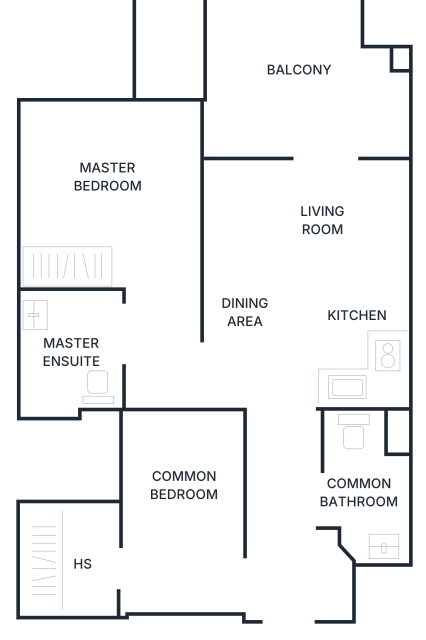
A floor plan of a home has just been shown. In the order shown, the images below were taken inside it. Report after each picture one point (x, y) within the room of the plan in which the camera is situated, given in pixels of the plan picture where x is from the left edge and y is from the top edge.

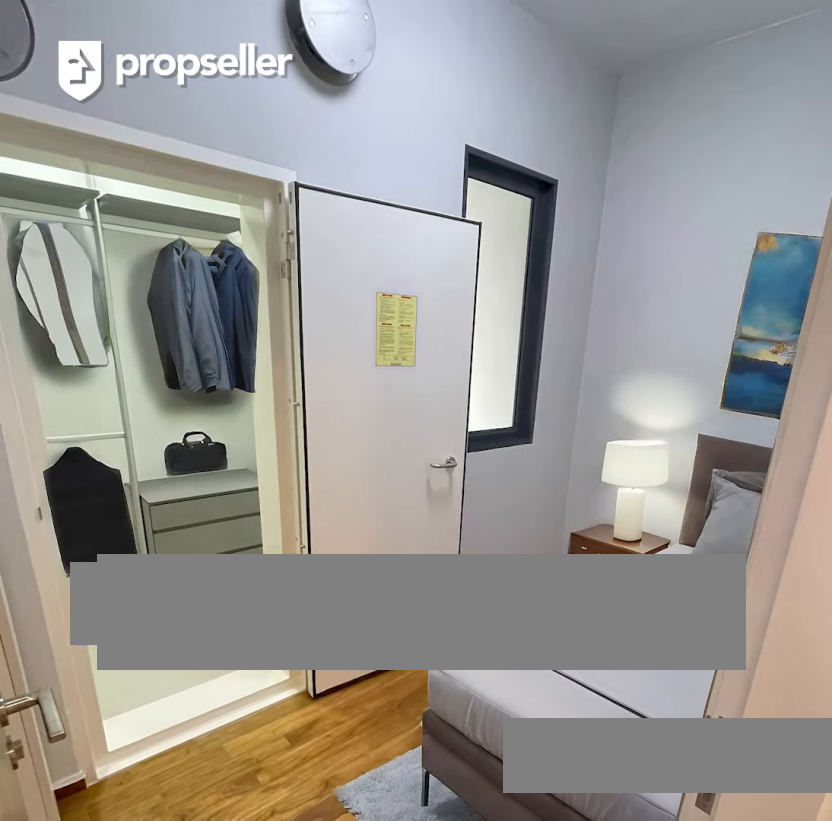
(182, 522)
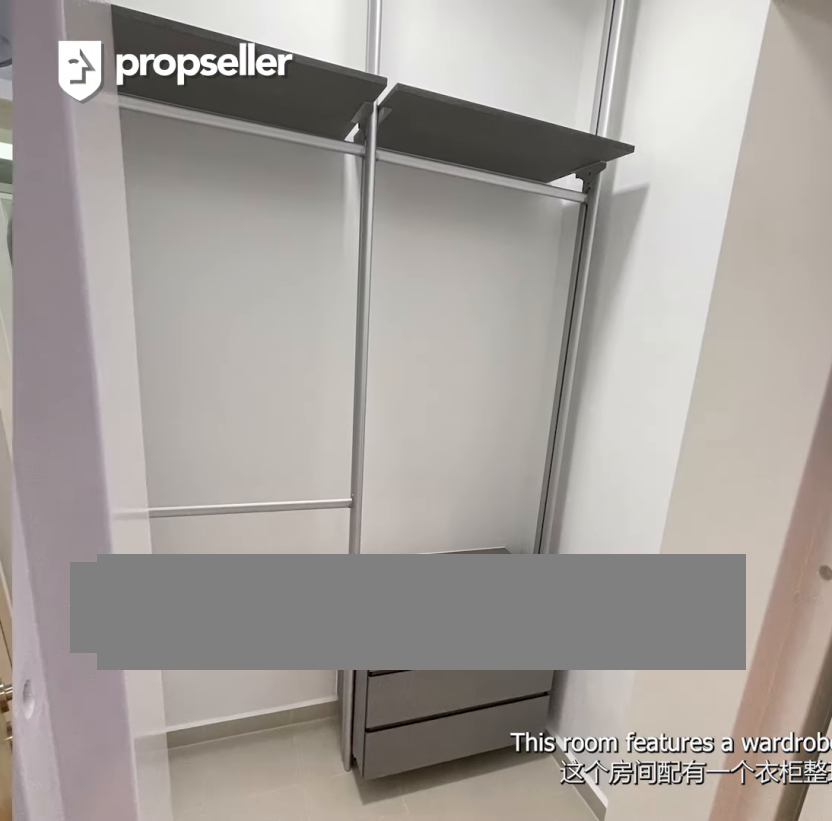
(182, 522)
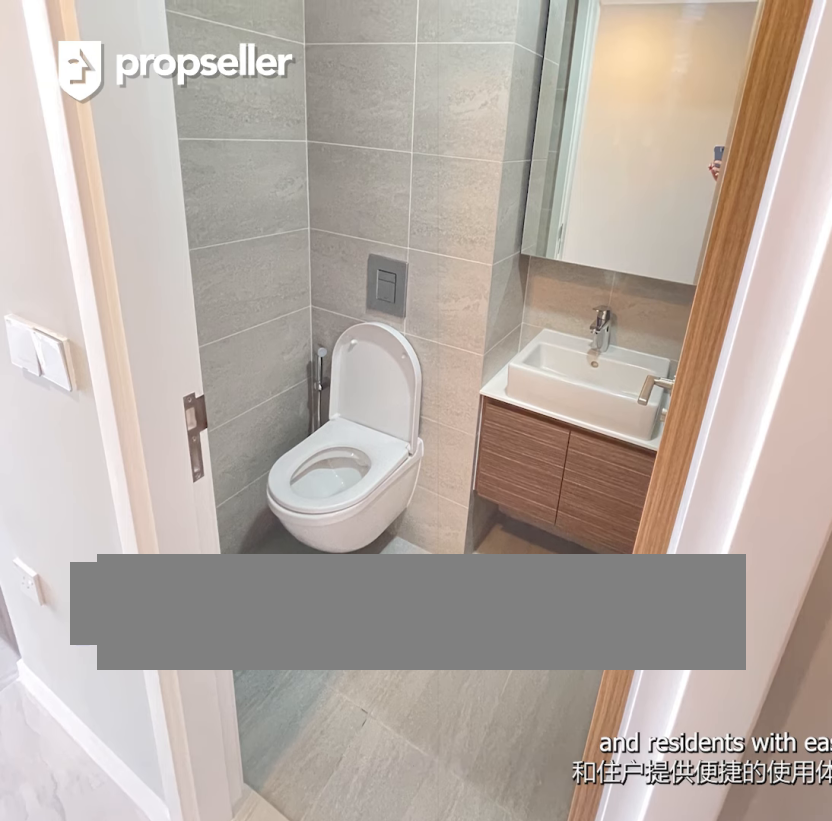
(364, 488)
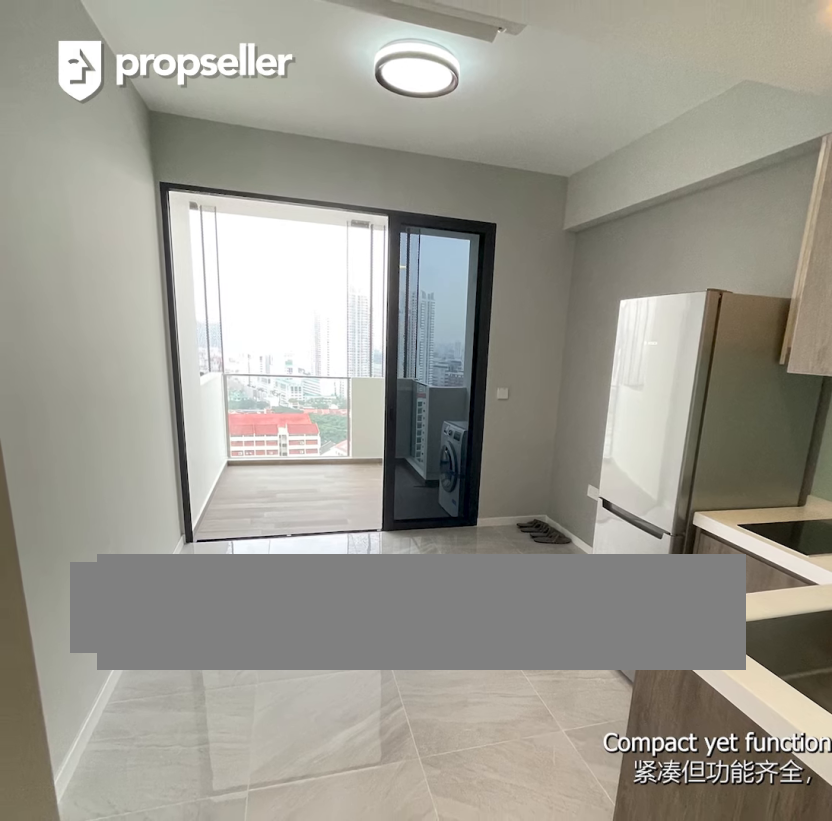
(362, 347)
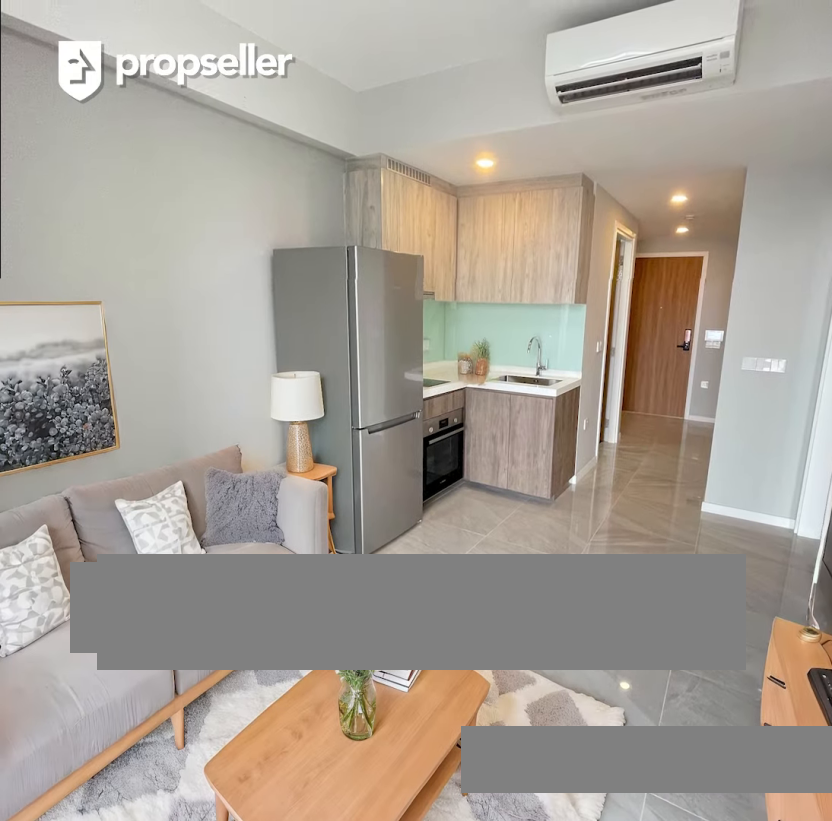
(302, 239)
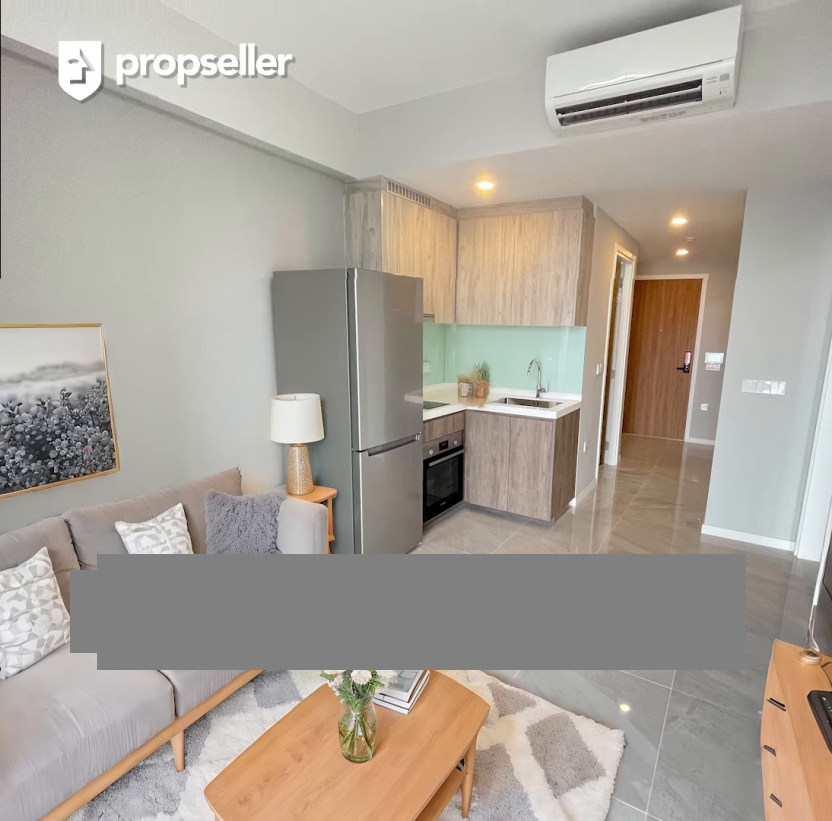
(302, 239)
